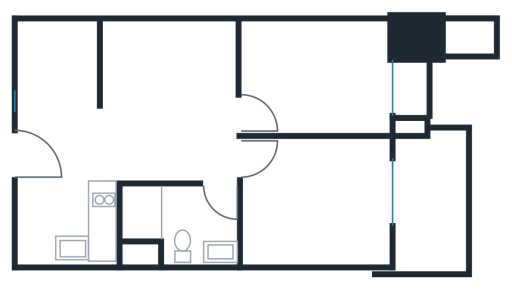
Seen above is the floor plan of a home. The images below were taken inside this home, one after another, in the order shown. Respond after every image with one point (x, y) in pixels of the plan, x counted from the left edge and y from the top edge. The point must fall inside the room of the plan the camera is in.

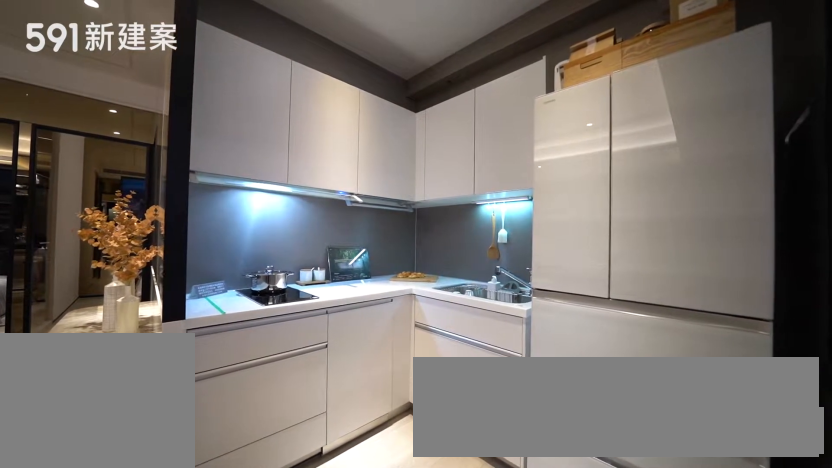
(68, 225)
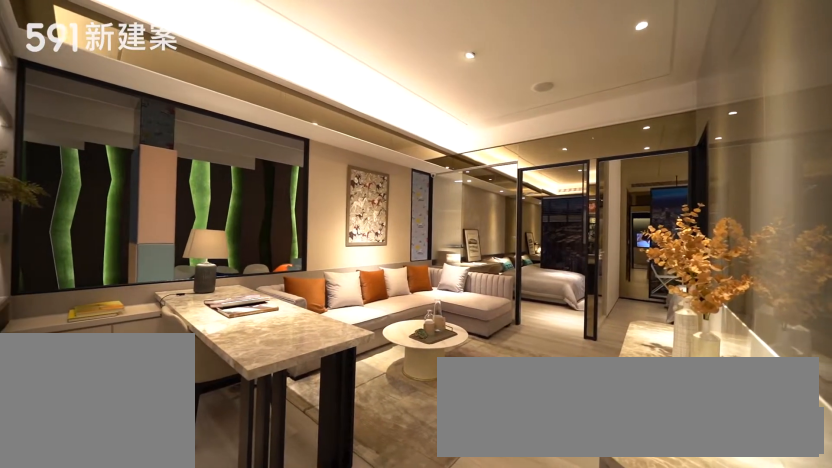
(132, 99)
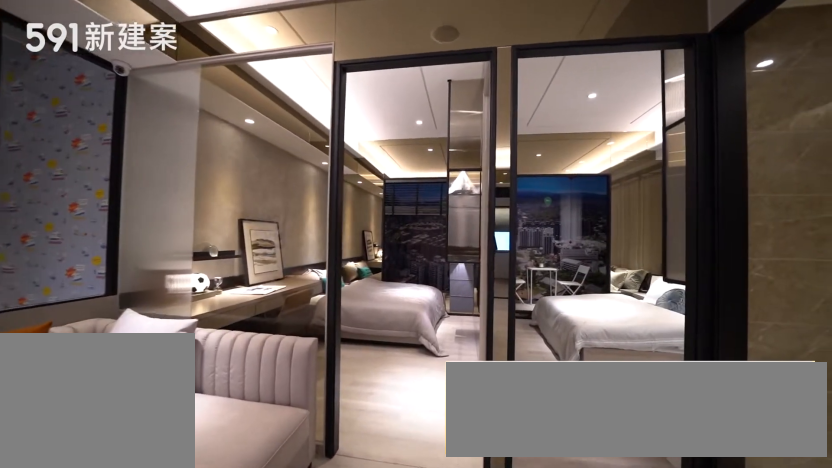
(132, 99)
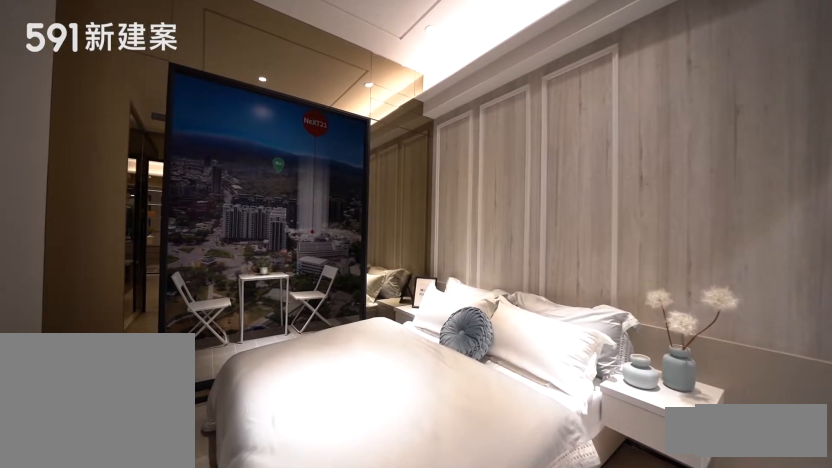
(322, 203)
